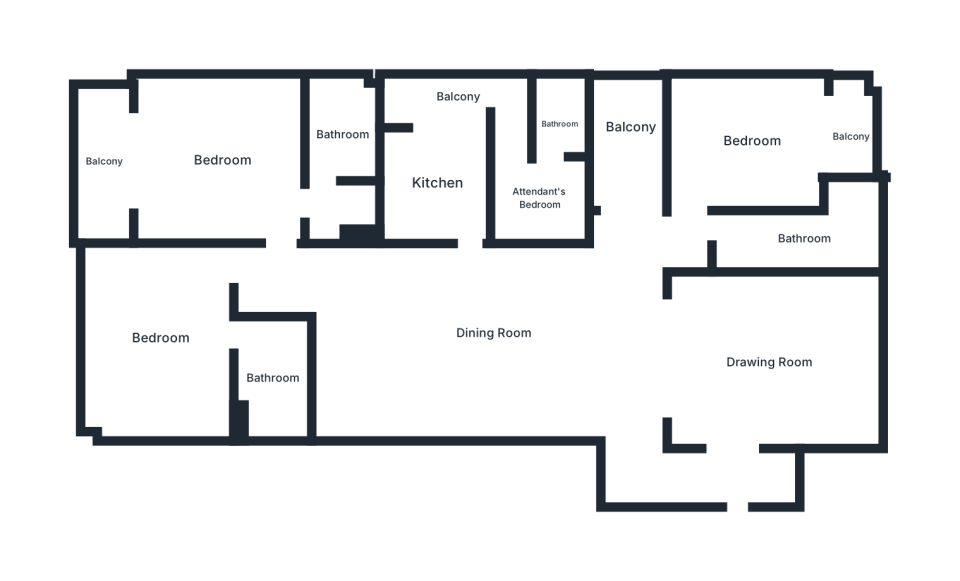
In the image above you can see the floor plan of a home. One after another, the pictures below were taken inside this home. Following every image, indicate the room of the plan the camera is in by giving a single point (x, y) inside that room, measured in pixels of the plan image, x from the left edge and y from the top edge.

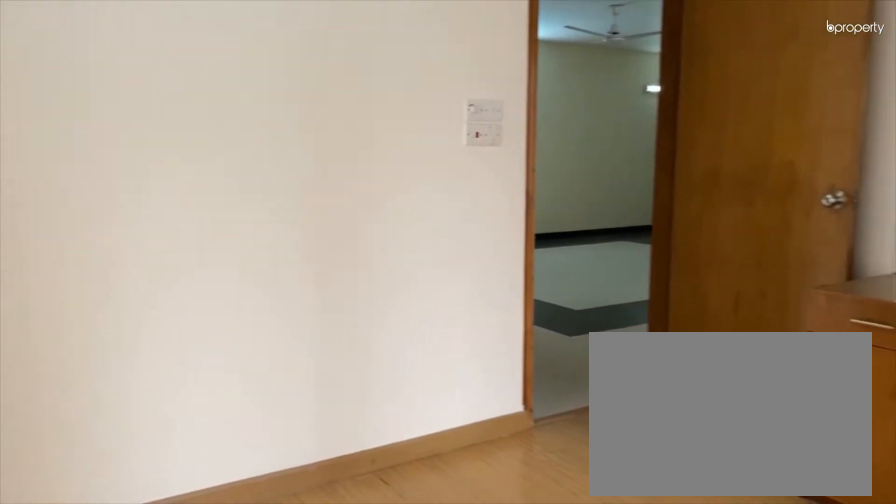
(751, 140)
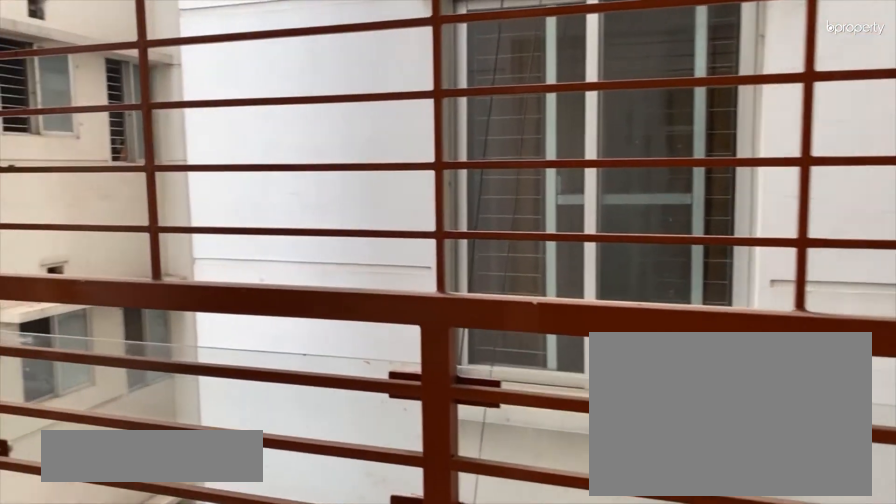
(850, 135)
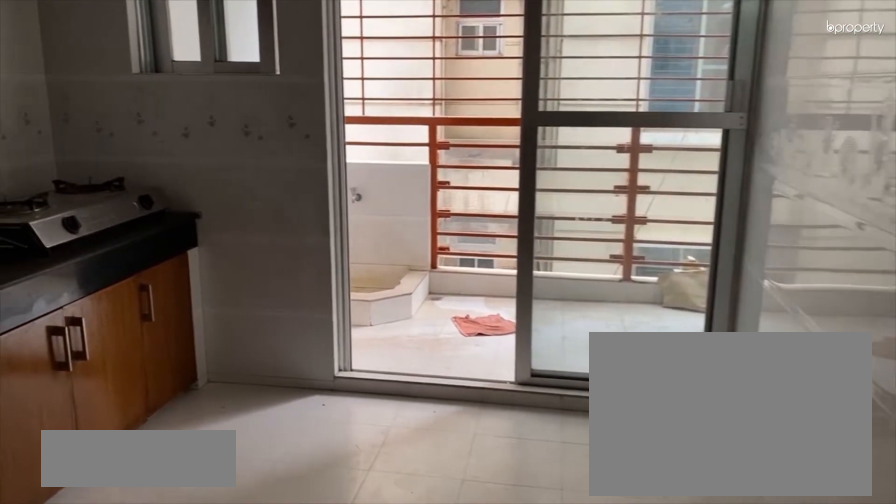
(435, 184)
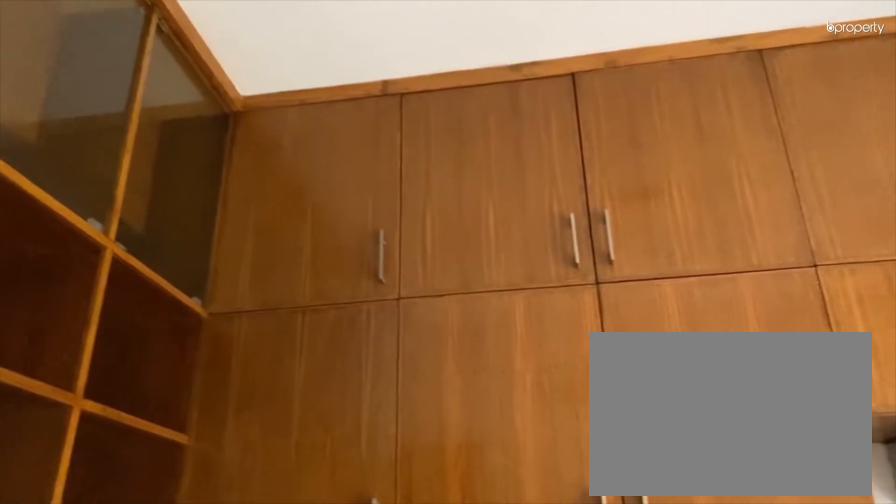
(435, 184)
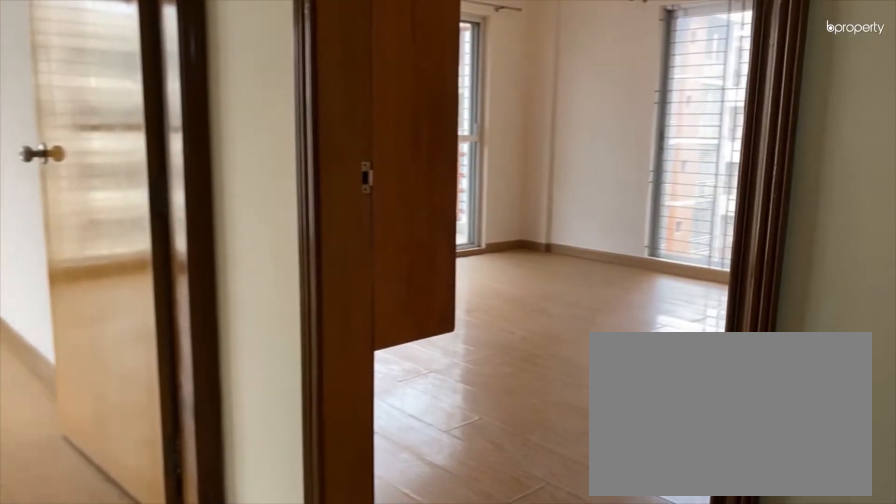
(296, 265)
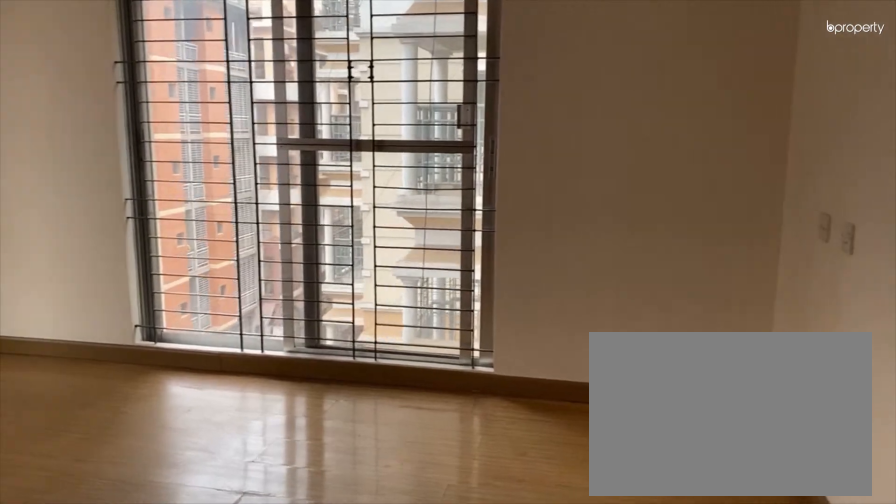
(223, 159)
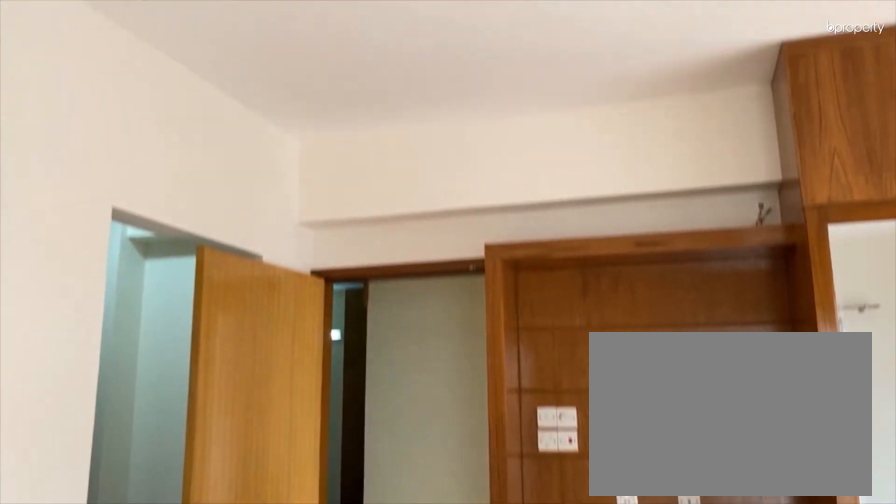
(222, 159)
